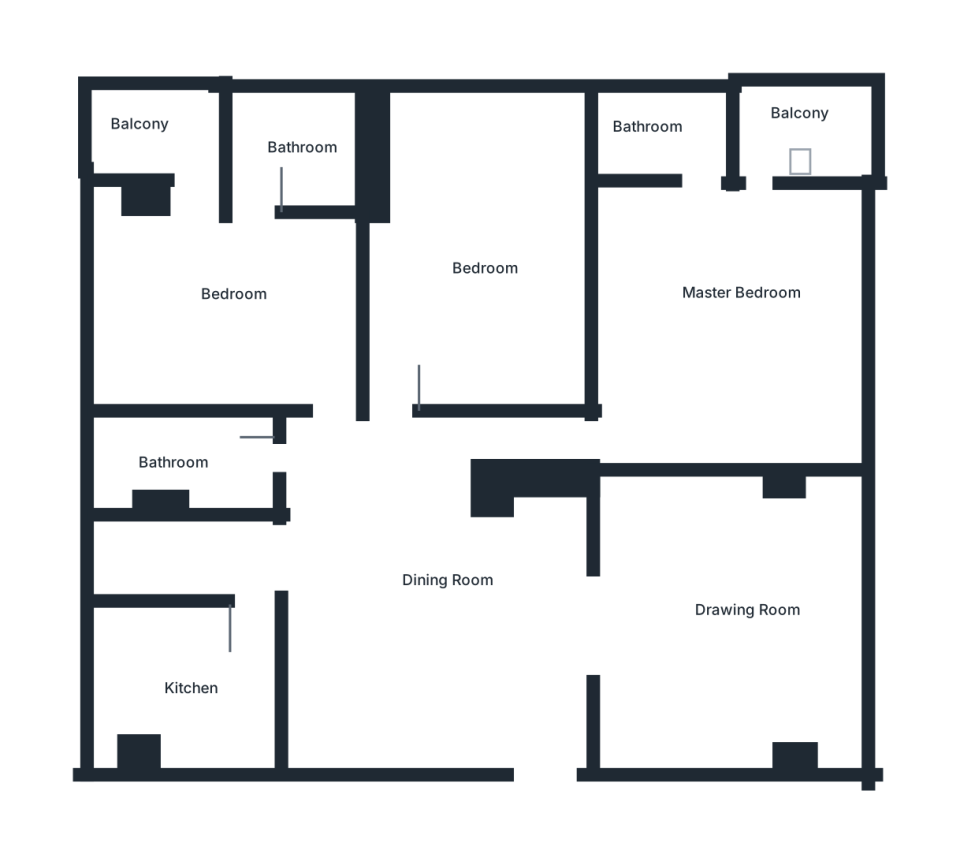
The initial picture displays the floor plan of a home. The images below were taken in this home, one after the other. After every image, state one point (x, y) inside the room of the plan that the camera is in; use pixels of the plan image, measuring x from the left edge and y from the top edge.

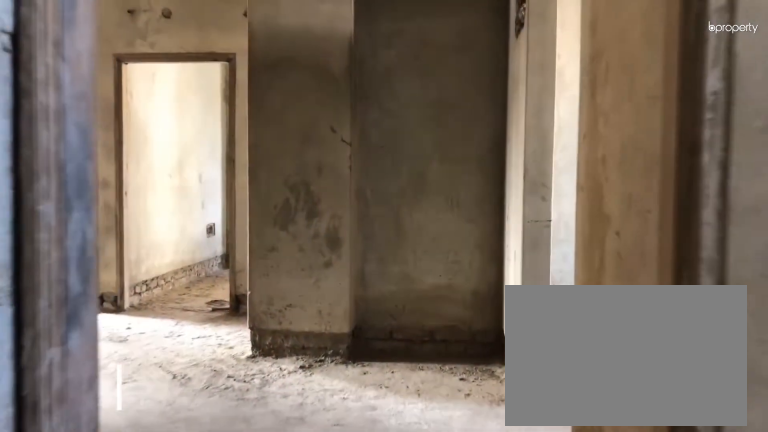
(537, 742)
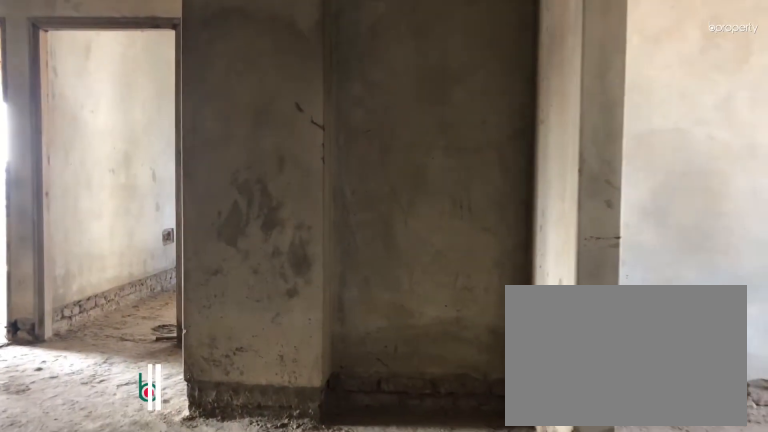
(537, 742)
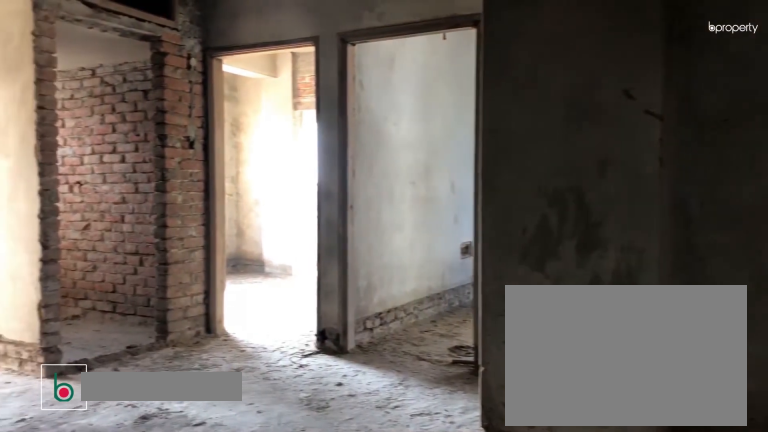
(447, 569)
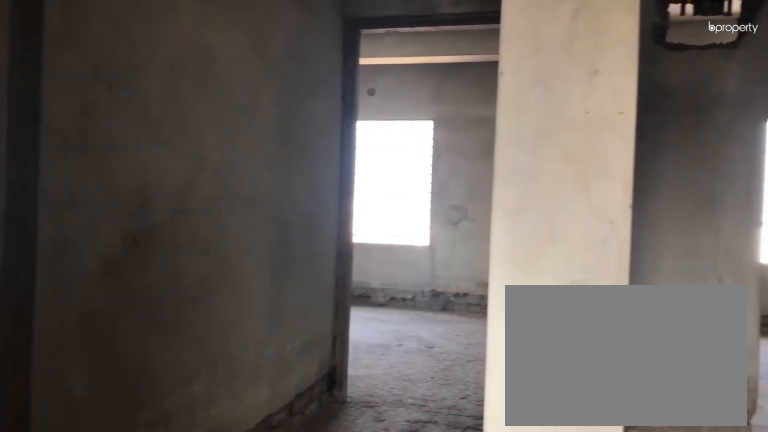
(447, 569)
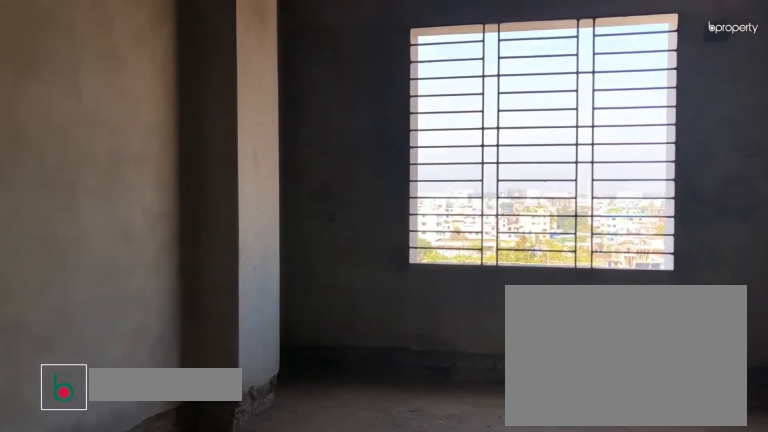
(745, 624)
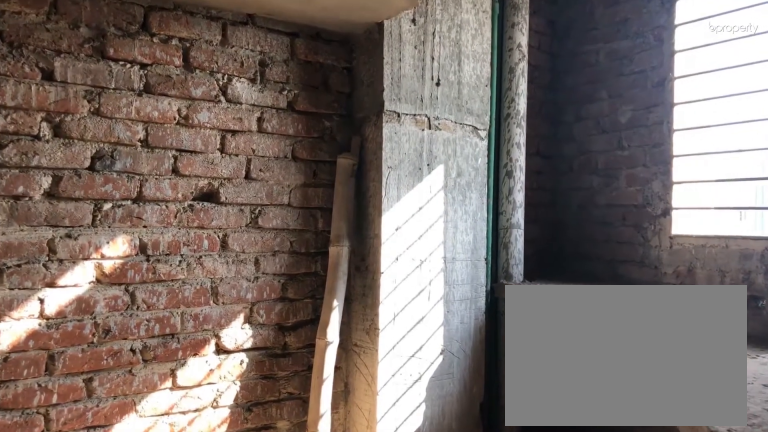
(177, 692)
